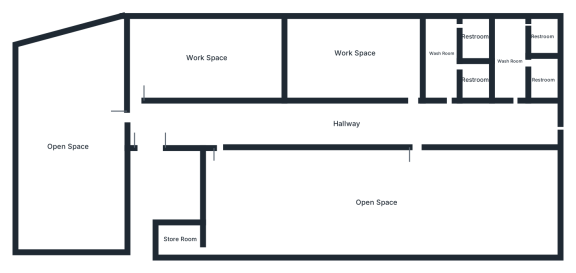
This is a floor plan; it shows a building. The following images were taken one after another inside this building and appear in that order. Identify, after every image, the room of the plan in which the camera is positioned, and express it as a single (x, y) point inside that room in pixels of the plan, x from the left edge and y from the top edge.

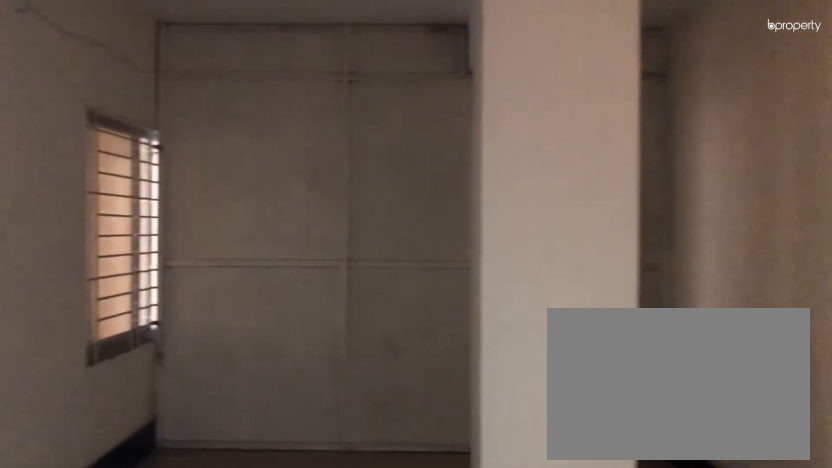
(352, 53)
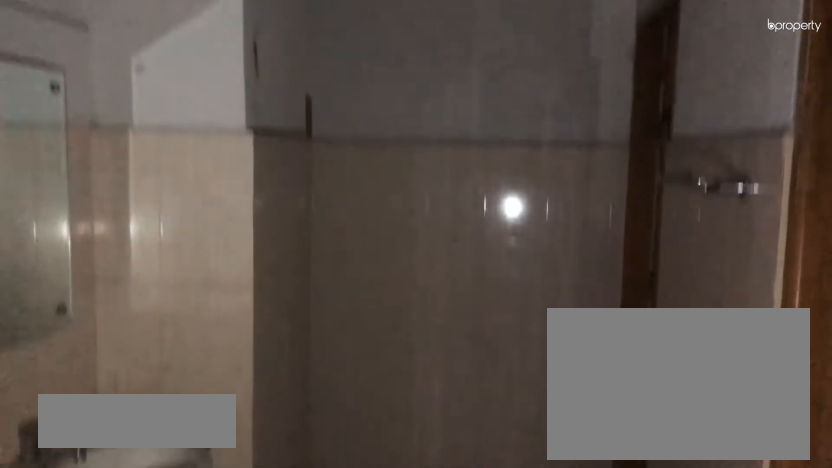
(442, 52)
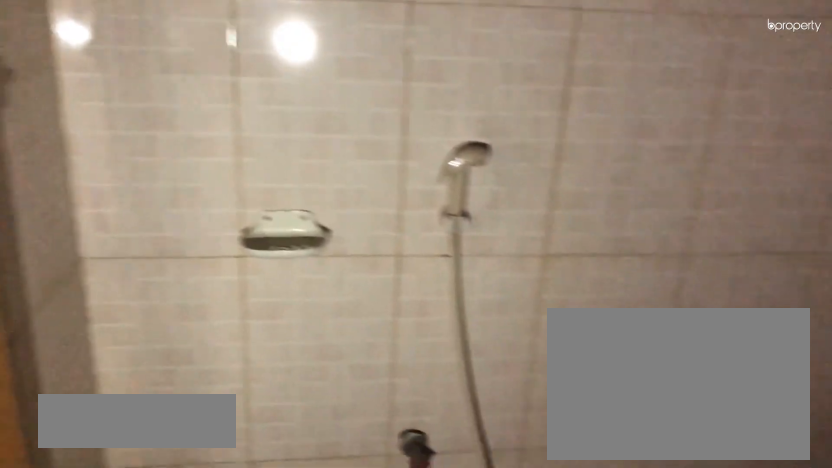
(475, 34)
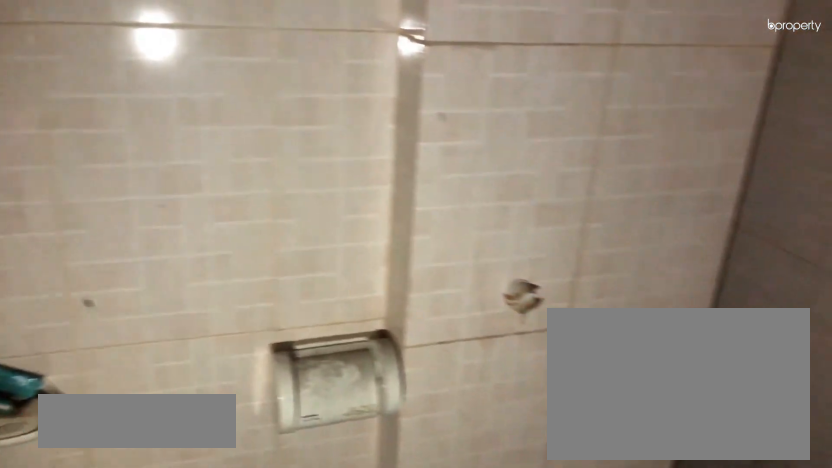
(543, 34)
